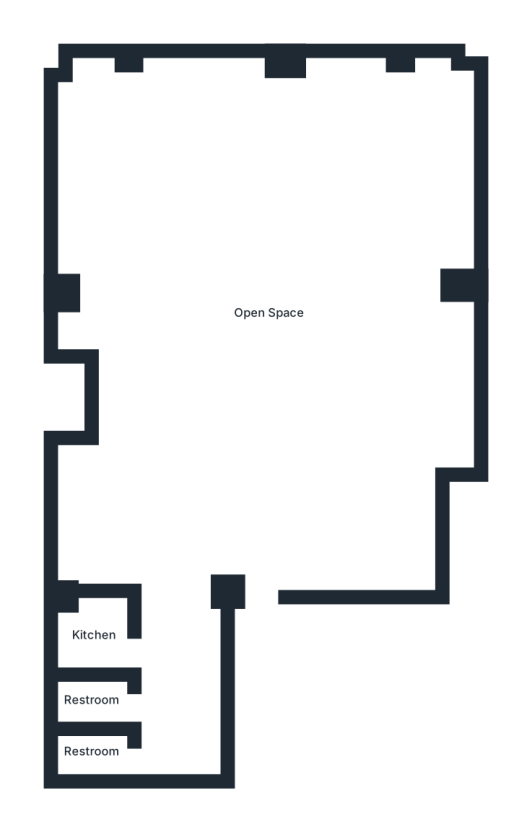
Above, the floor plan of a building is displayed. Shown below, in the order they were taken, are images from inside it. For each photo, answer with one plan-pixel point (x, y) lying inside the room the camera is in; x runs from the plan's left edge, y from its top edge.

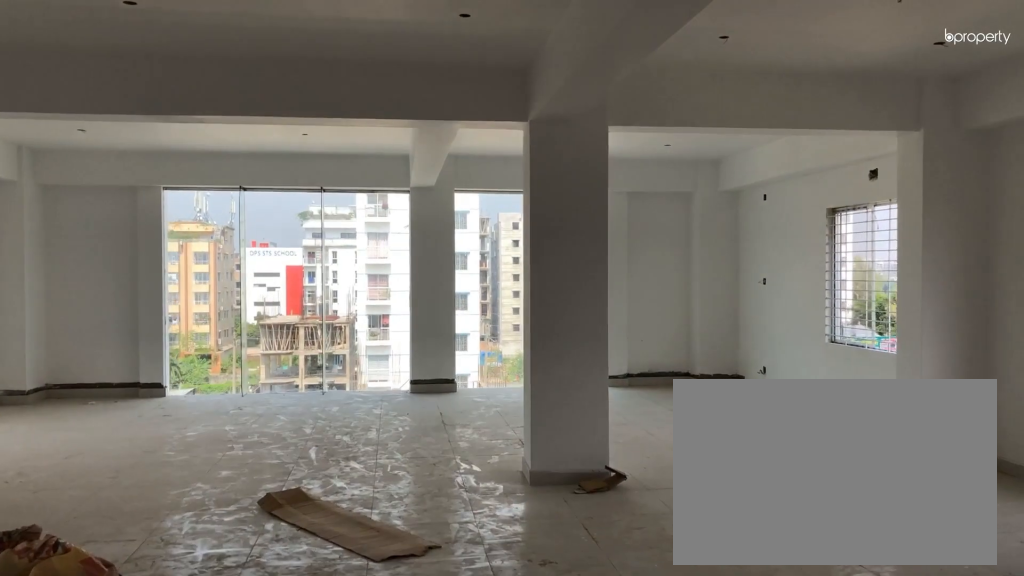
(262, 545)
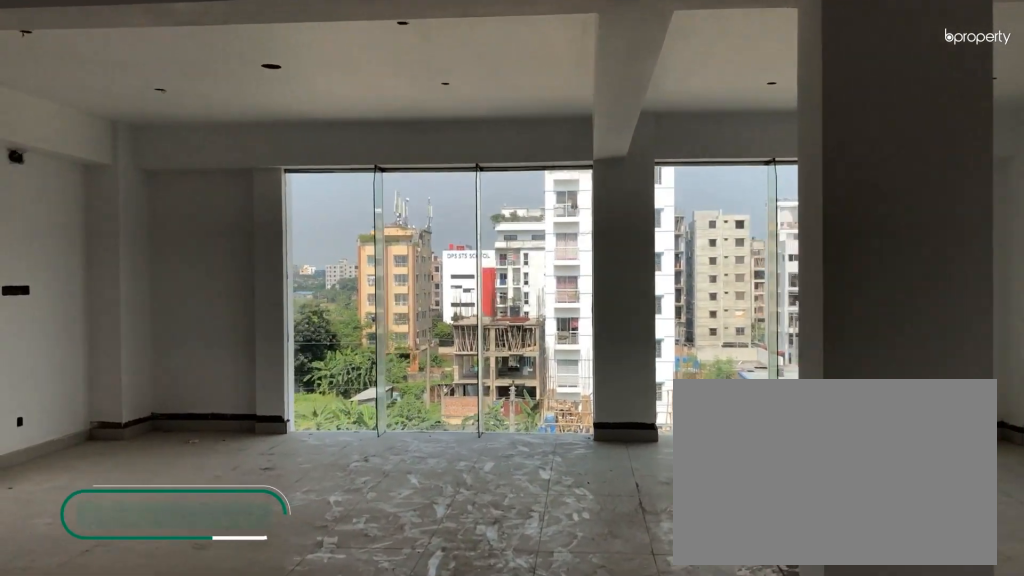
(268, 316)
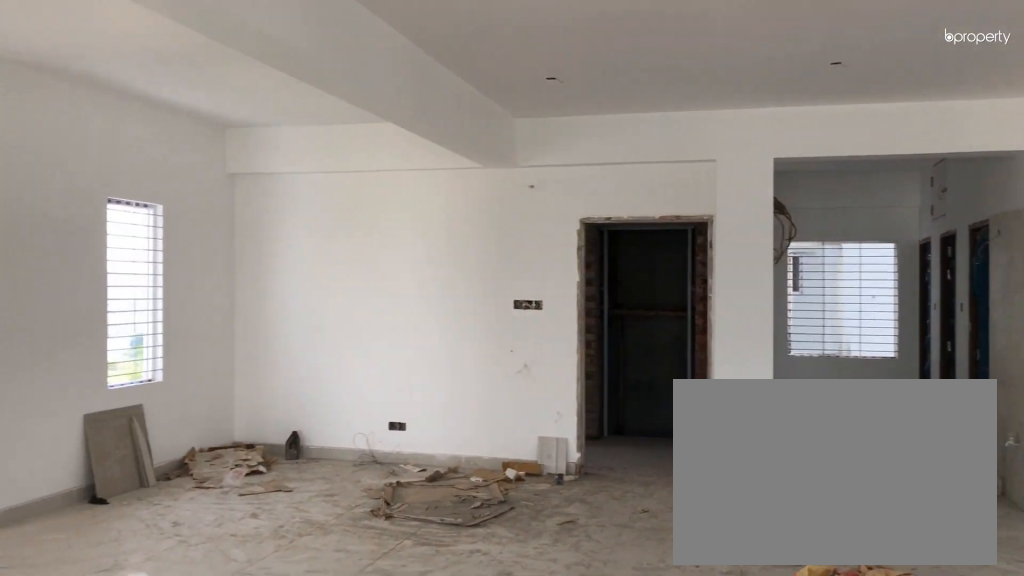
(268, 316)
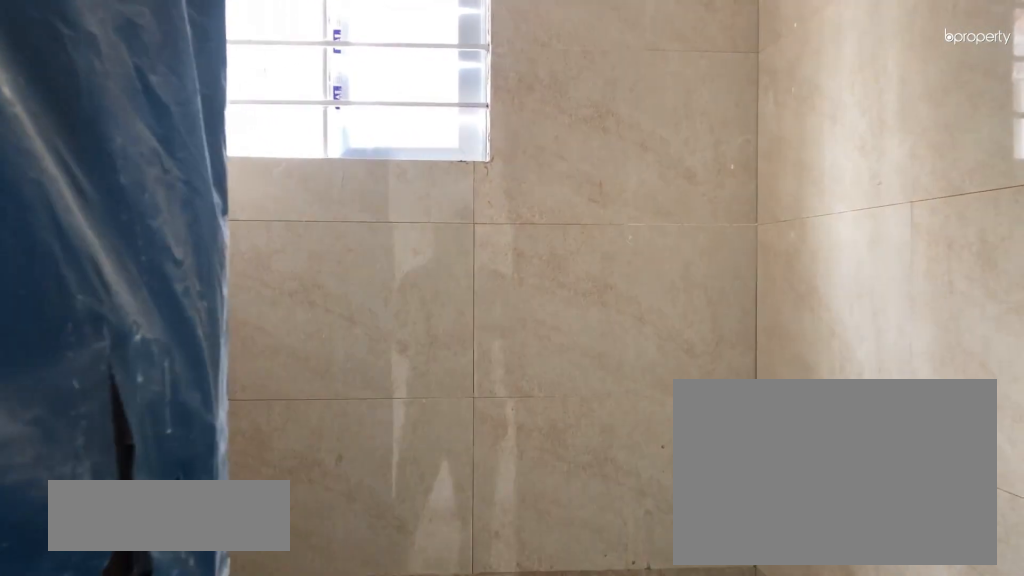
(92, 699)
